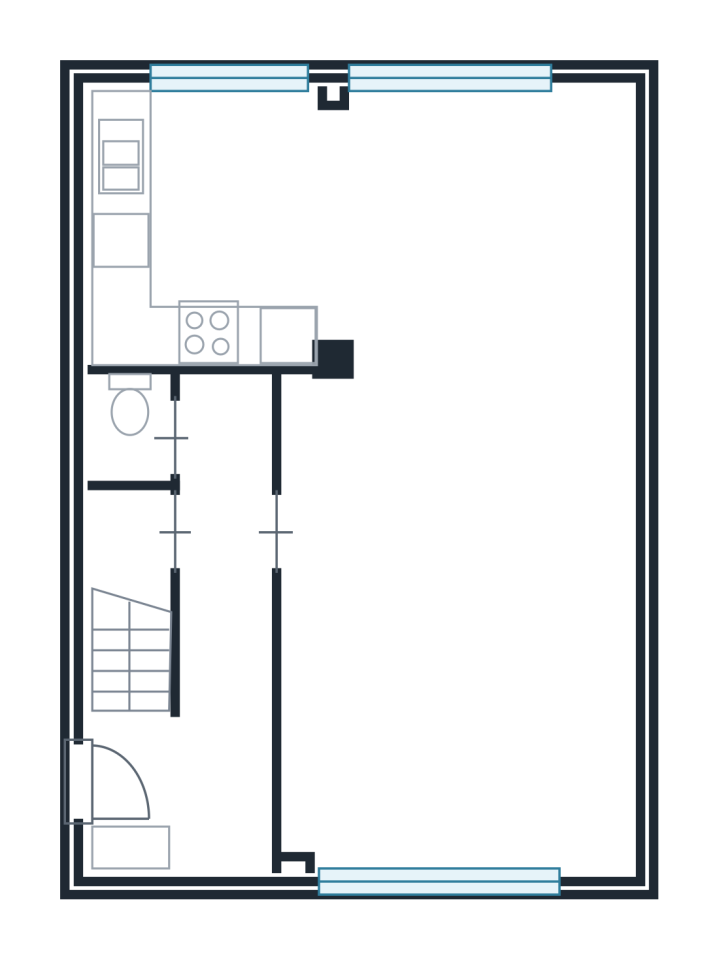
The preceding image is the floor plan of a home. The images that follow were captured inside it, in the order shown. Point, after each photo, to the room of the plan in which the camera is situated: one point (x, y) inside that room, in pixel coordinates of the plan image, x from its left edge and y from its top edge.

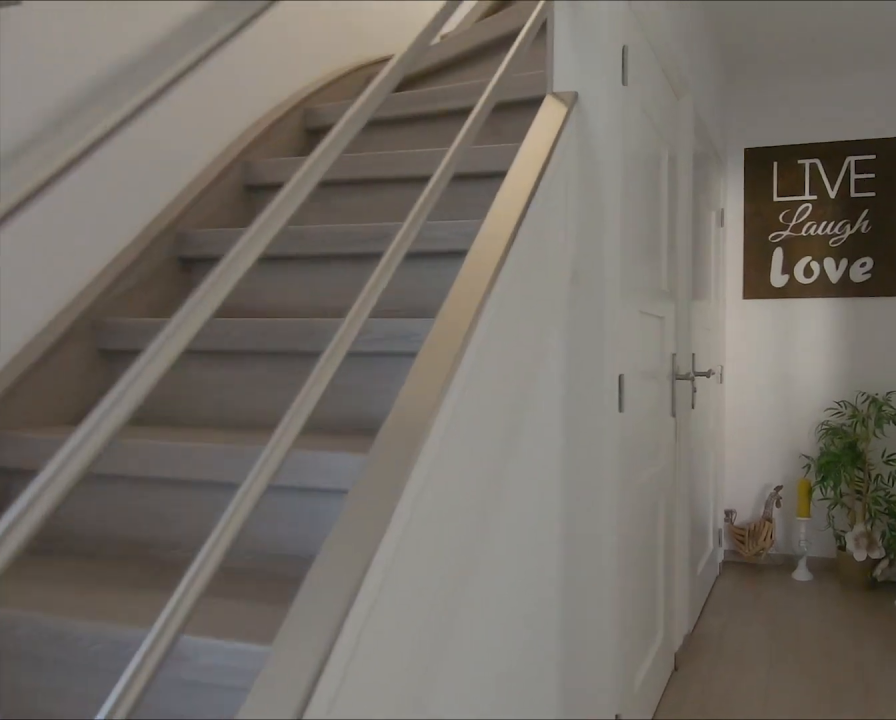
(208, 649)
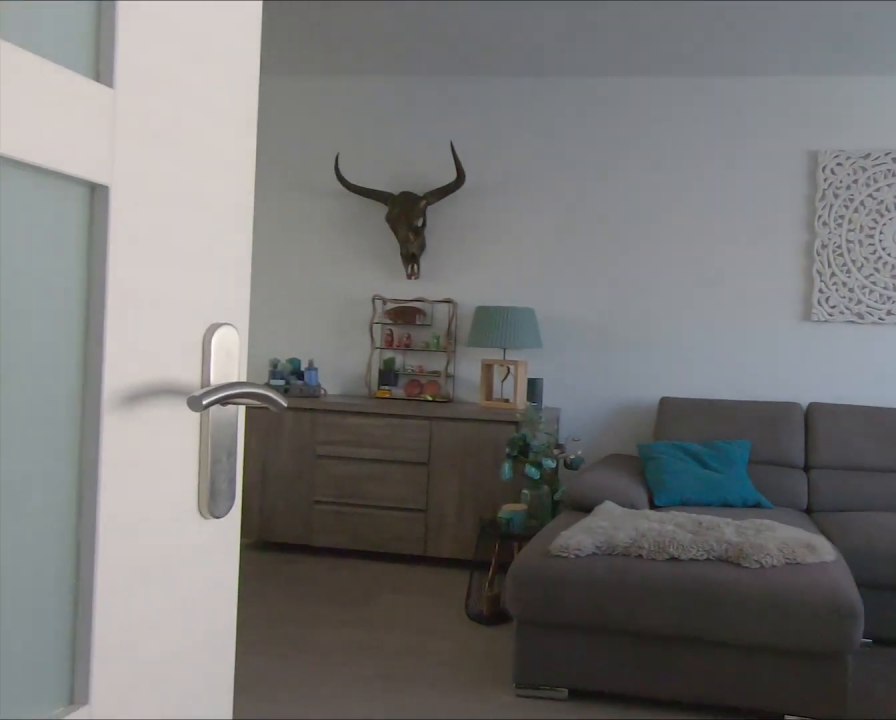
(465, 496)
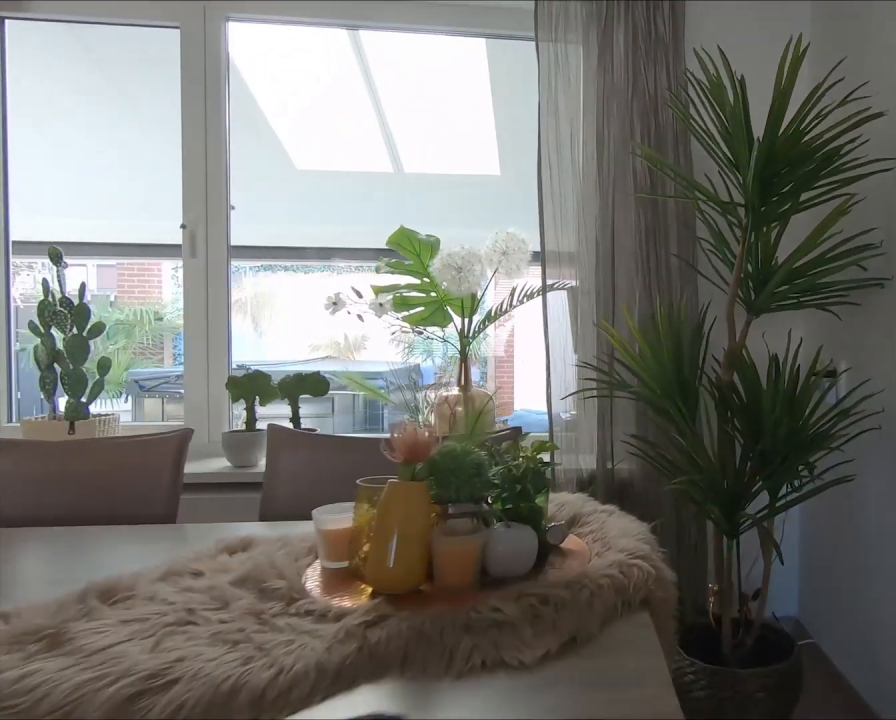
(465, 496)
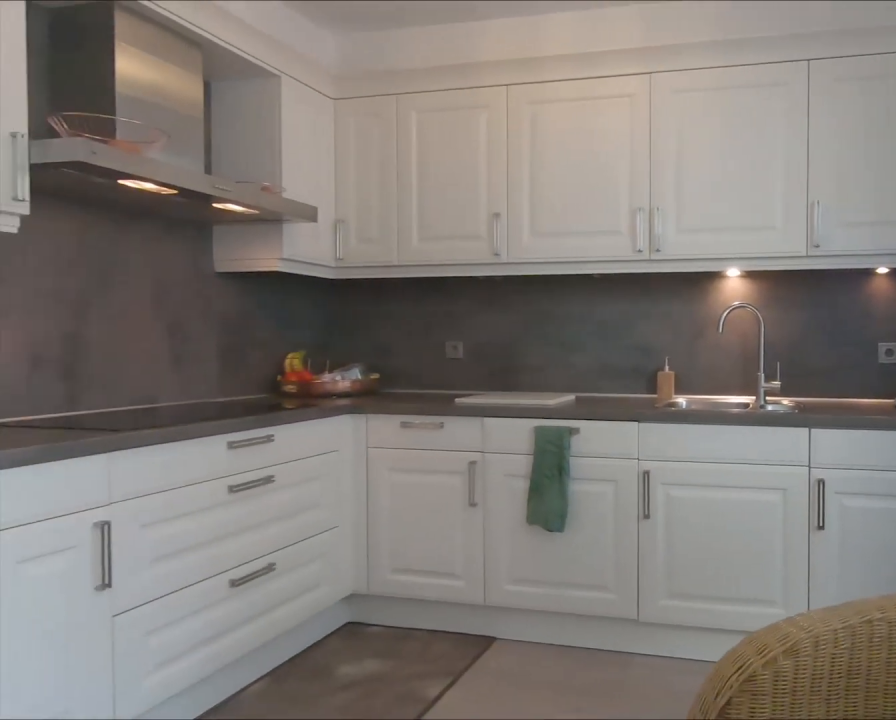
(249, 201)
